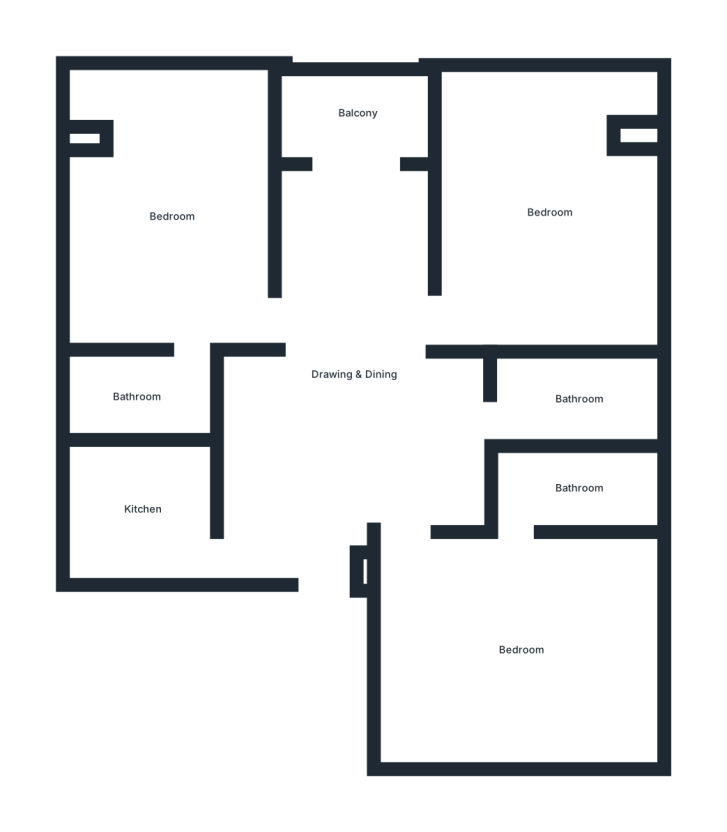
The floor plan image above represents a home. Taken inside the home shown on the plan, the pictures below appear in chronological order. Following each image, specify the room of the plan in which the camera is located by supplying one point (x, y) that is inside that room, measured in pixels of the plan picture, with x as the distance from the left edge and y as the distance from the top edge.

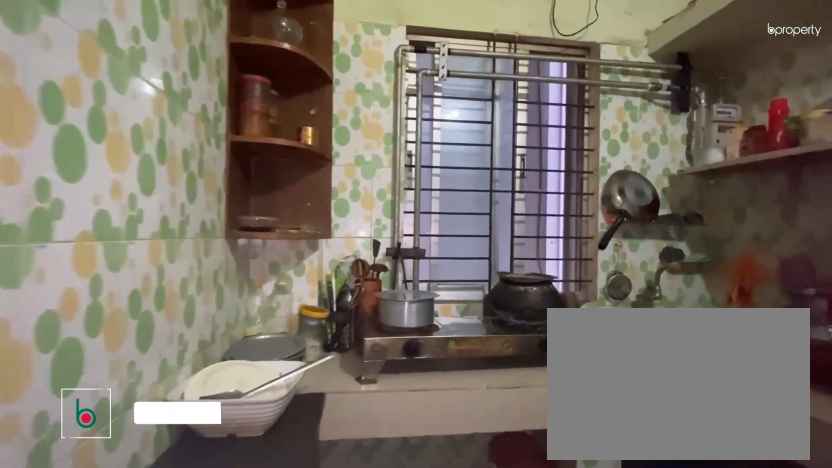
(144, 509)
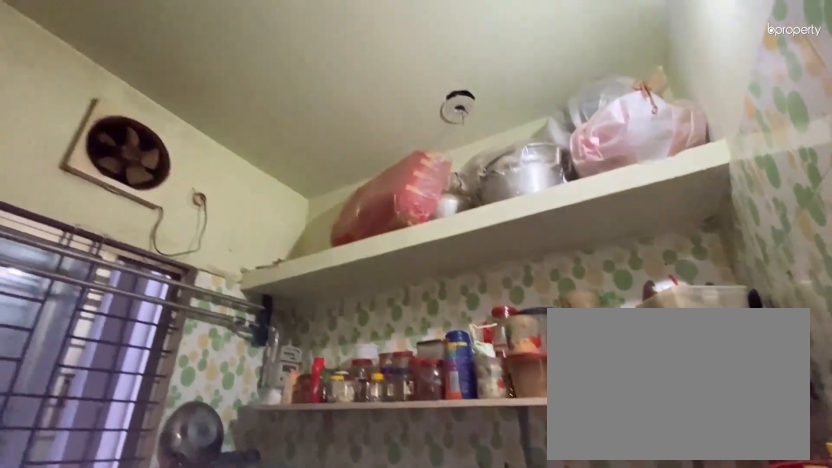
(143, 509)
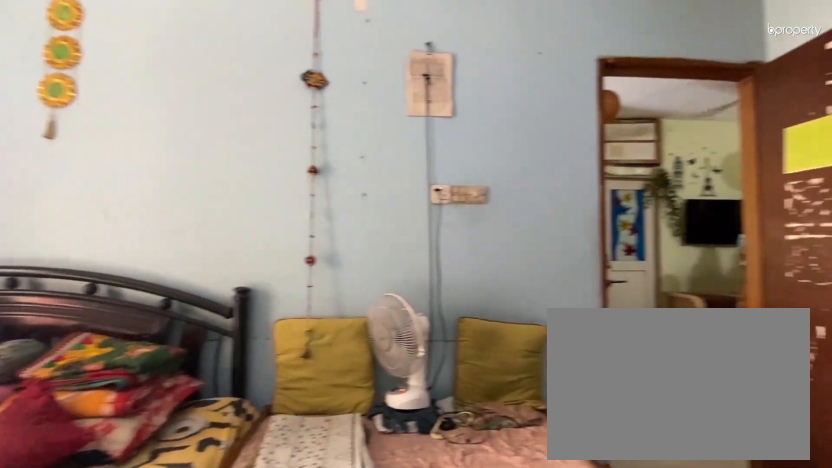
(171, 217)
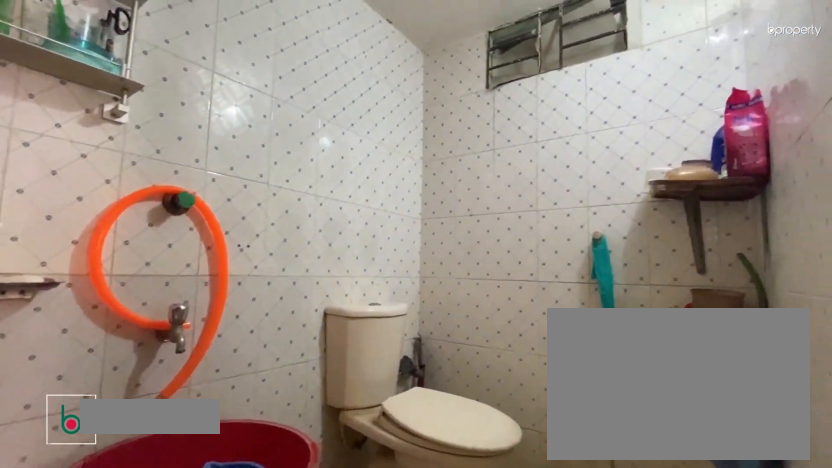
(134, 397)
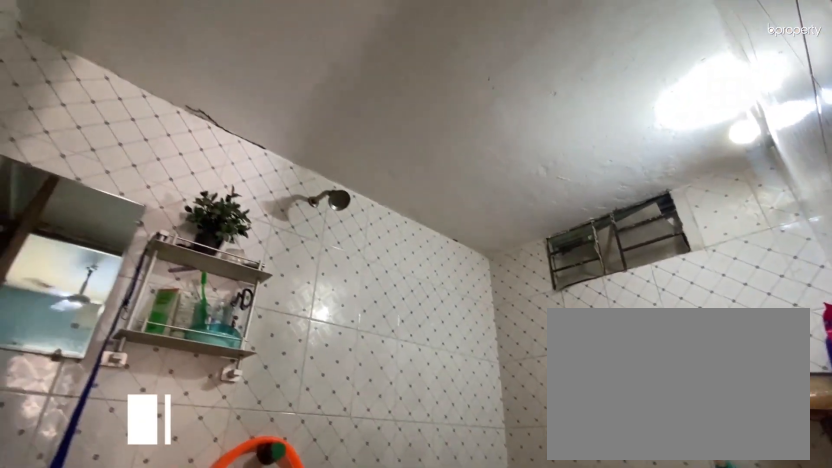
(134, 397)
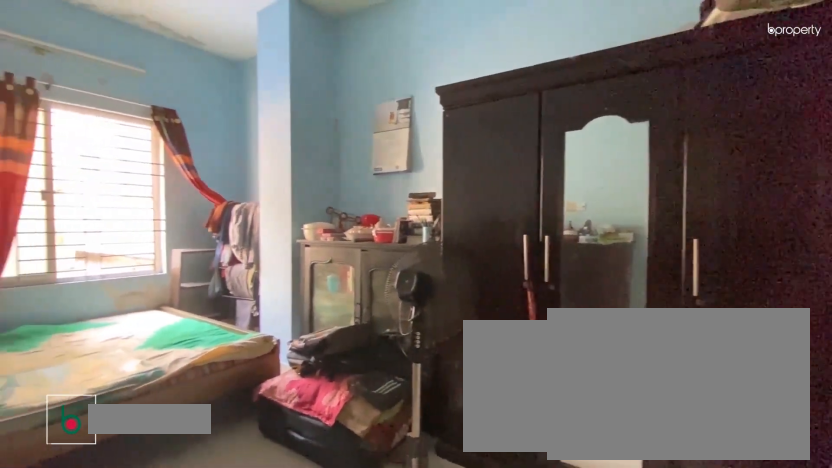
(548, 211)
